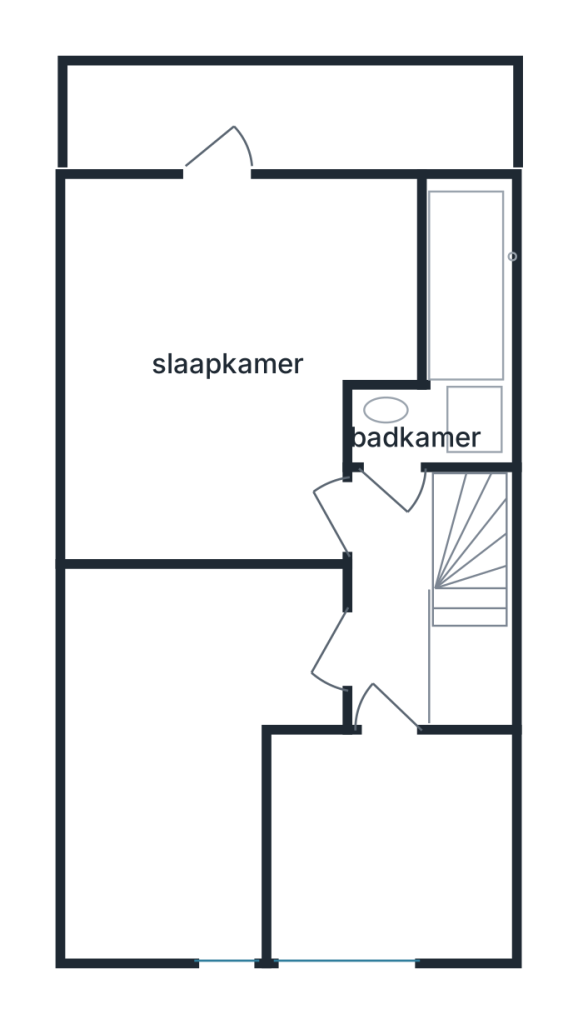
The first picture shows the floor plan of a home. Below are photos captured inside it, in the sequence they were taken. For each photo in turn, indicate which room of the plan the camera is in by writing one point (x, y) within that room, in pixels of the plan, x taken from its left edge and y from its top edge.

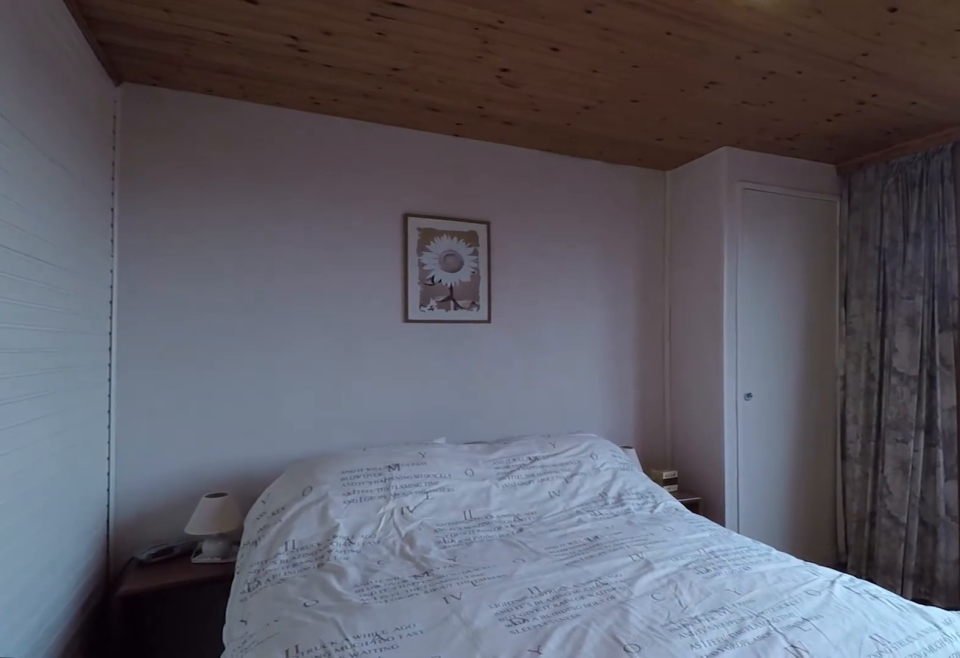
(72, 374)
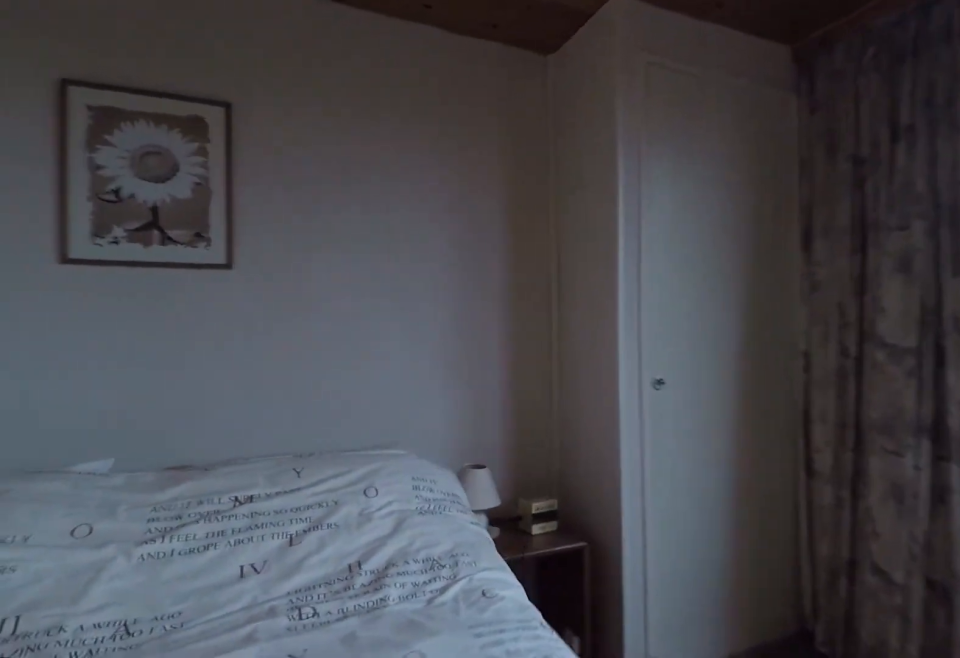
(72, 374)
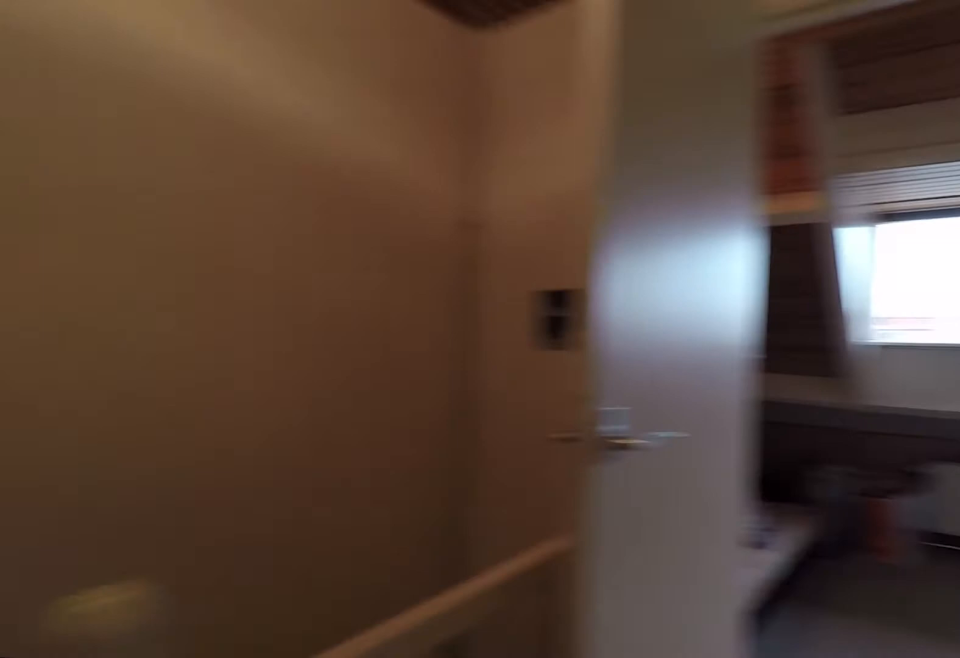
(390, 596)
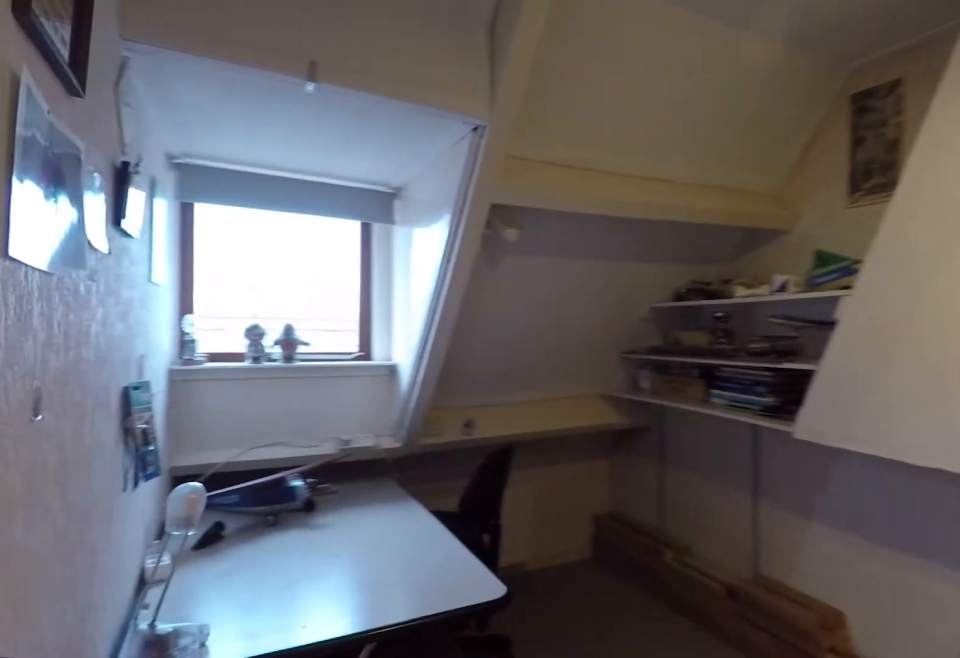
(190, 732)
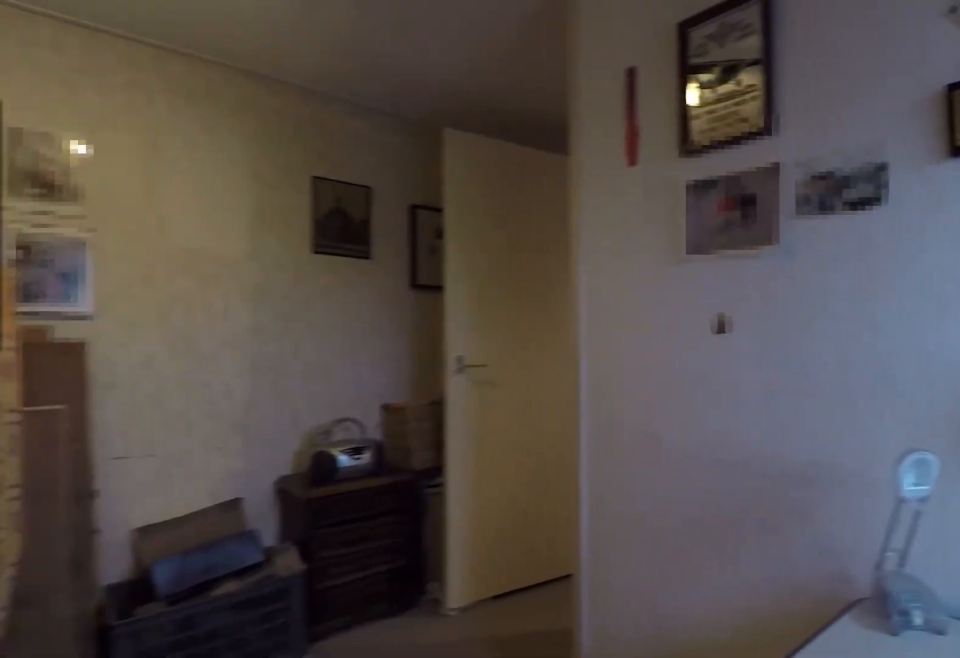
(190, 732)
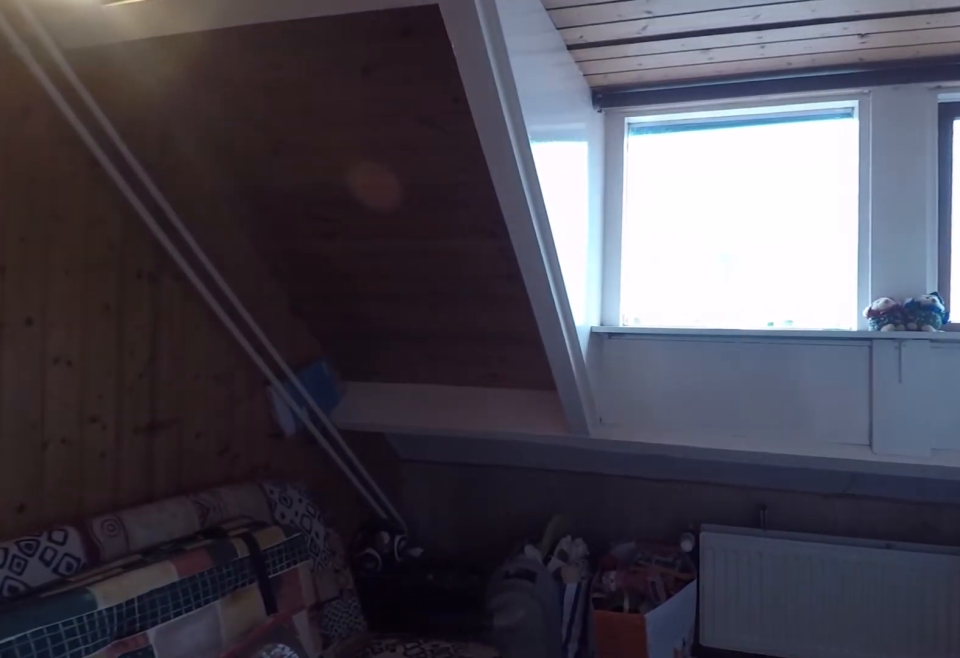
(384, 836)
